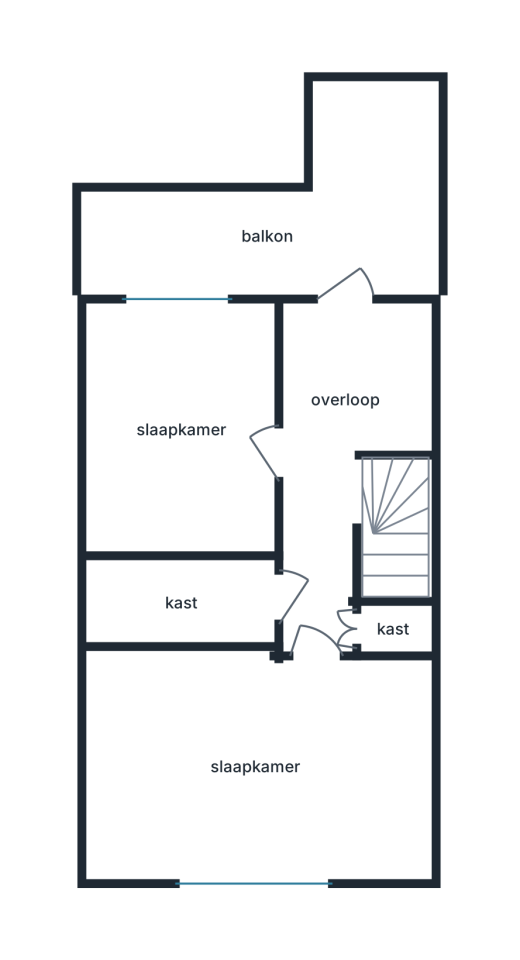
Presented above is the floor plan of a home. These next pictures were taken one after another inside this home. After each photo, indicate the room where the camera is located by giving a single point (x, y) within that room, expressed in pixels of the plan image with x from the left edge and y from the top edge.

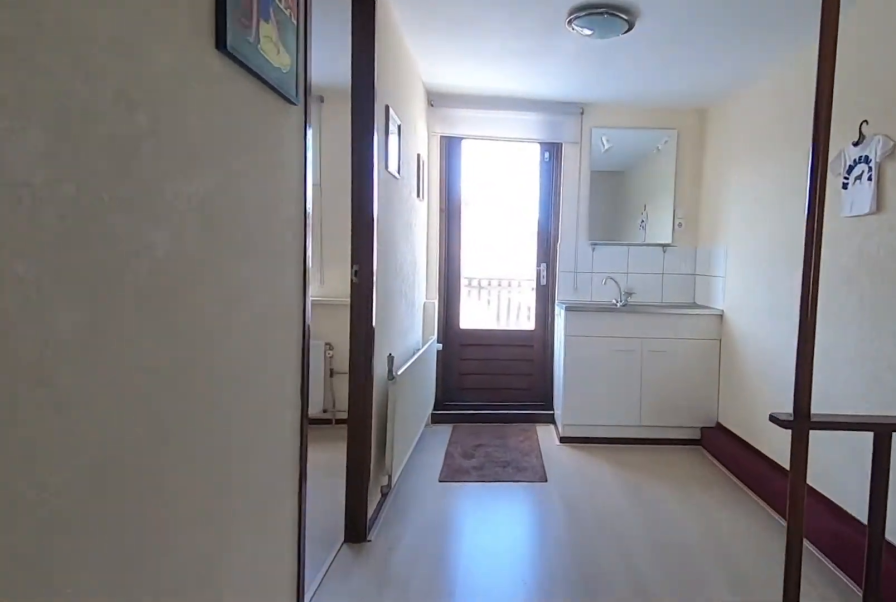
(319, 610)
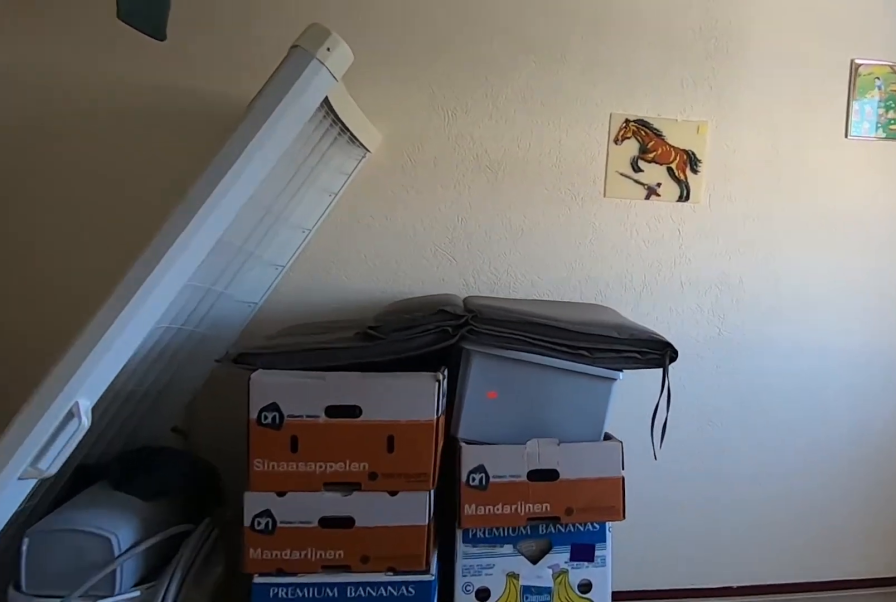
(144, 423)
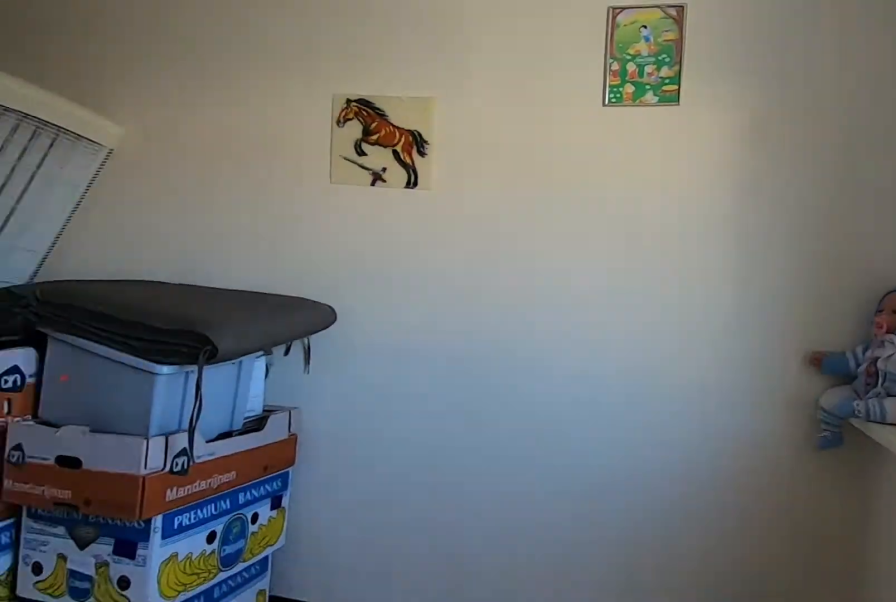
(144, 423)
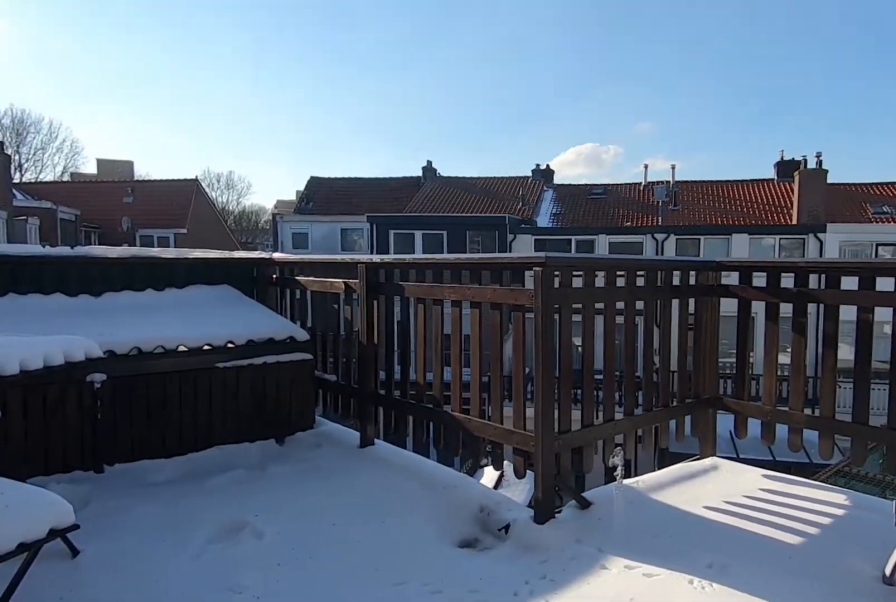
(294, 208)
